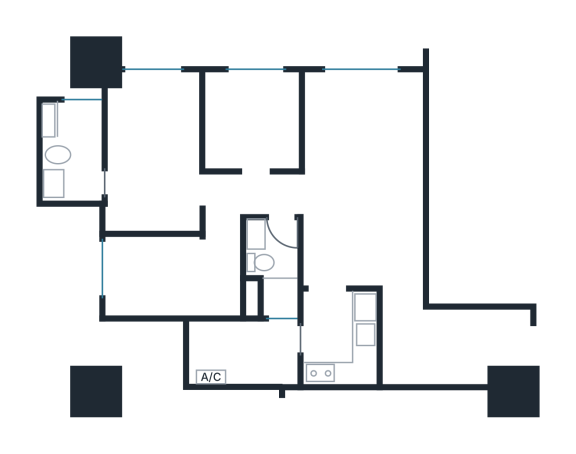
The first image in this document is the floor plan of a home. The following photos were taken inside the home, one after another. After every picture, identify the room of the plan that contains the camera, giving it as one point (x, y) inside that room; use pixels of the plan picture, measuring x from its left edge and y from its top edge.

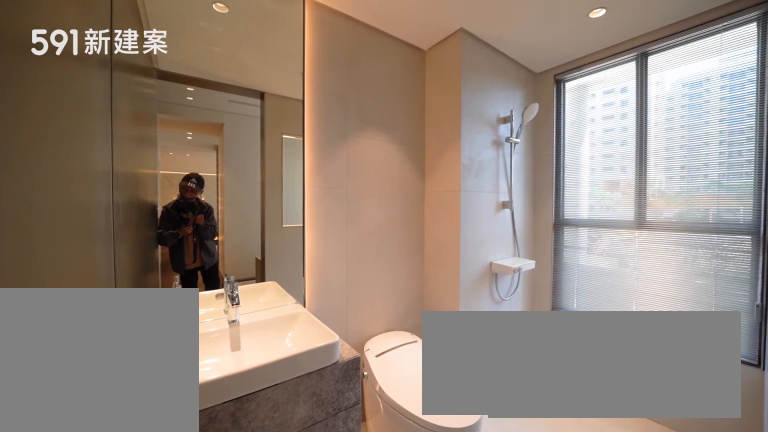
(71, 151)
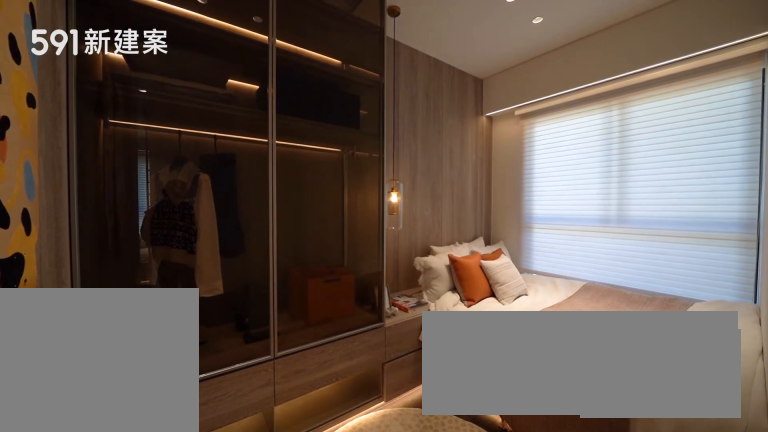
(174, 274)
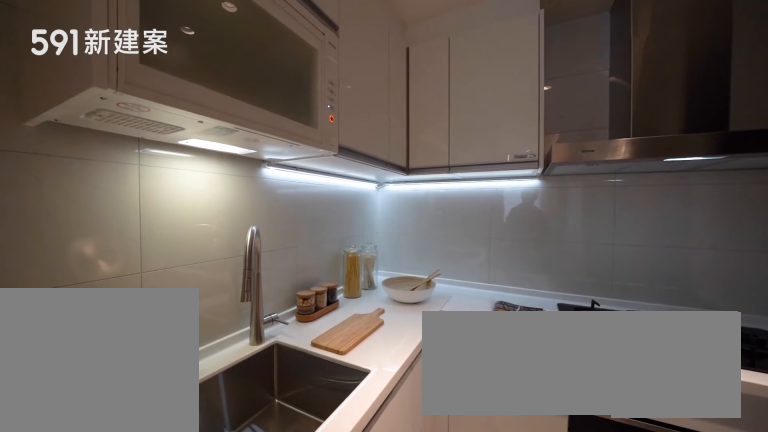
(341, 342)
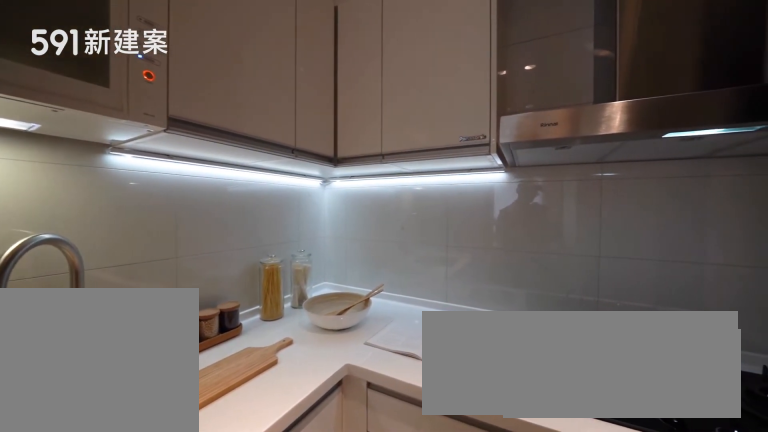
(341, 342)
